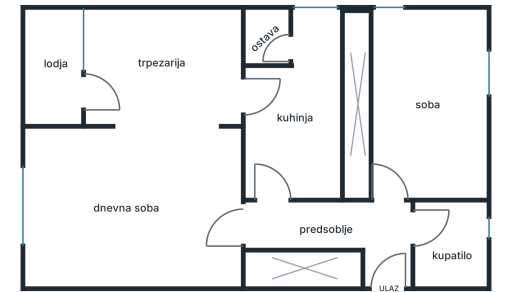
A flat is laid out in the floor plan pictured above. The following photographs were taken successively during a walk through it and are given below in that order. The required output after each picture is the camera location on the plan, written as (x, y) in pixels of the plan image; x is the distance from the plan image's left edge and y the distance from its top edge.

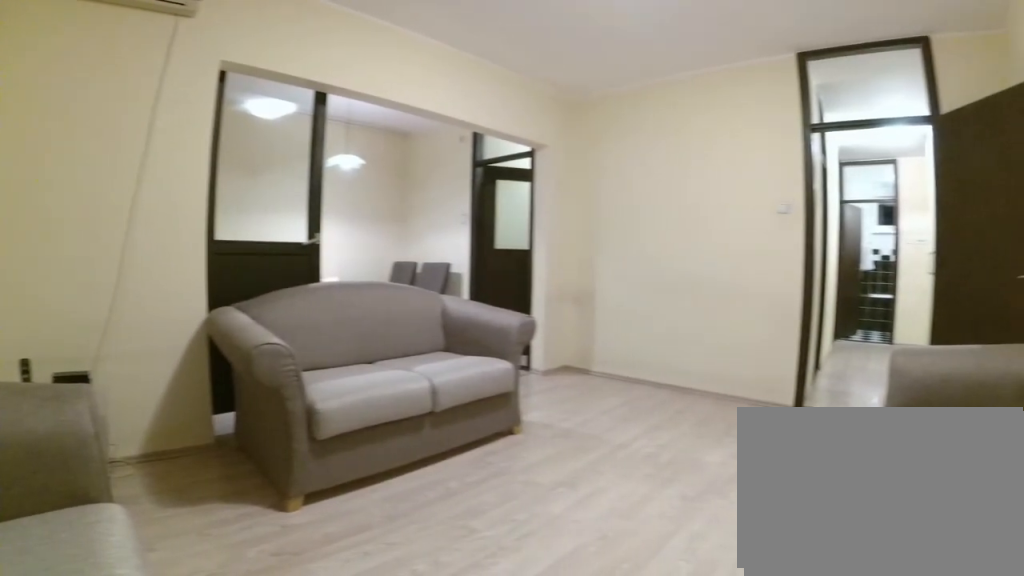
(36, 260)
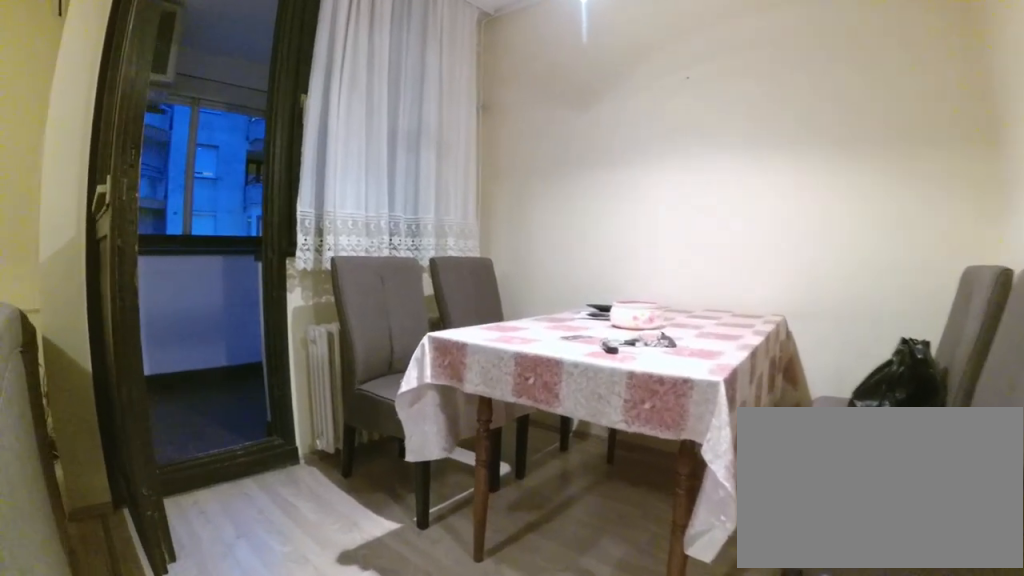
(160, 141)
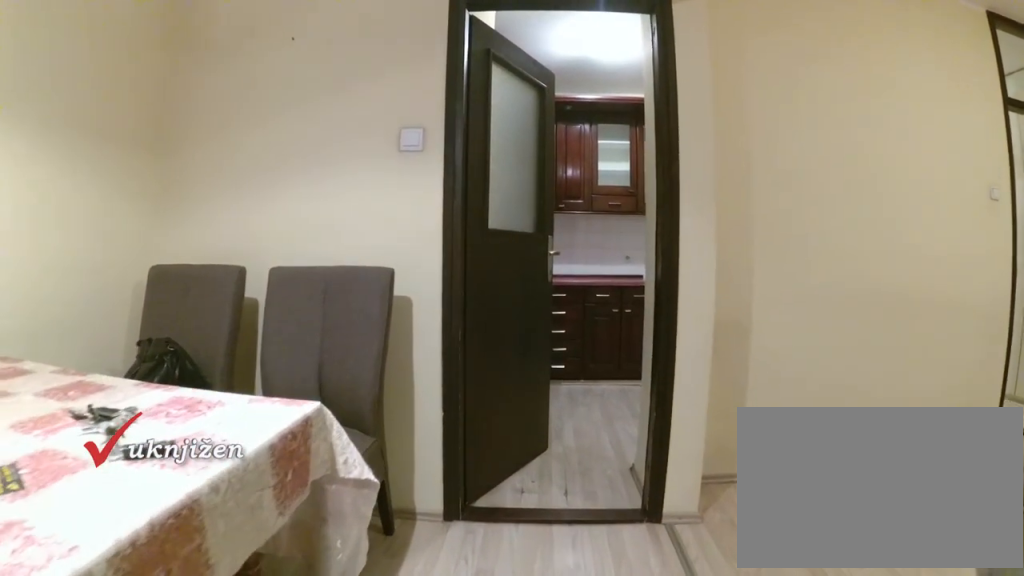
(148, 94)
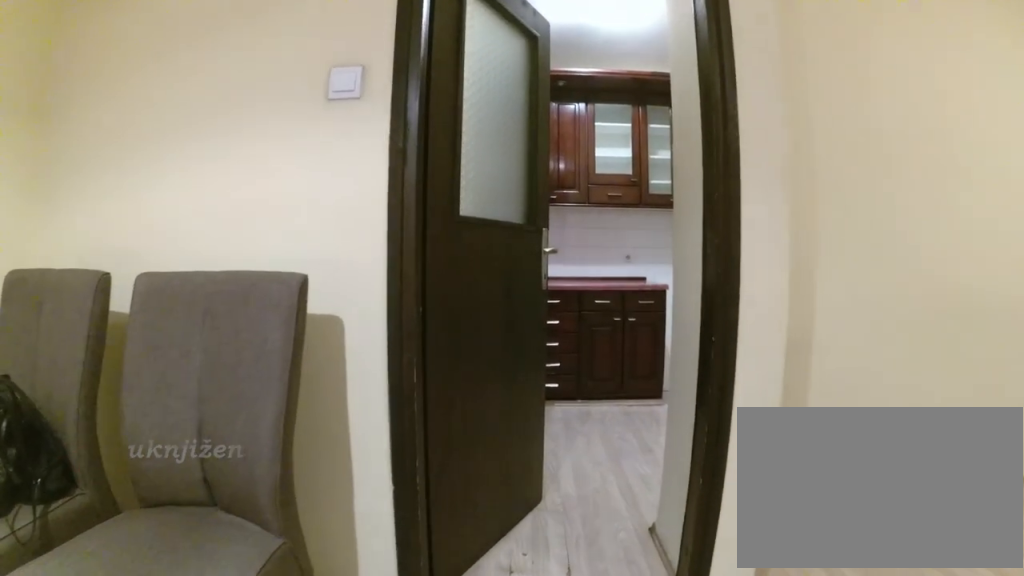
(174, 94)
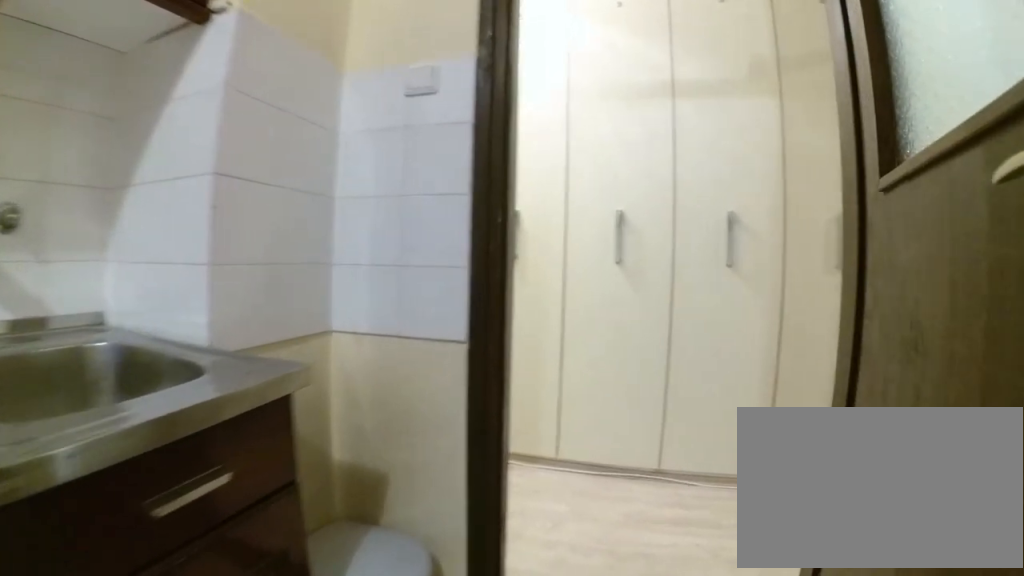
(294, 144)
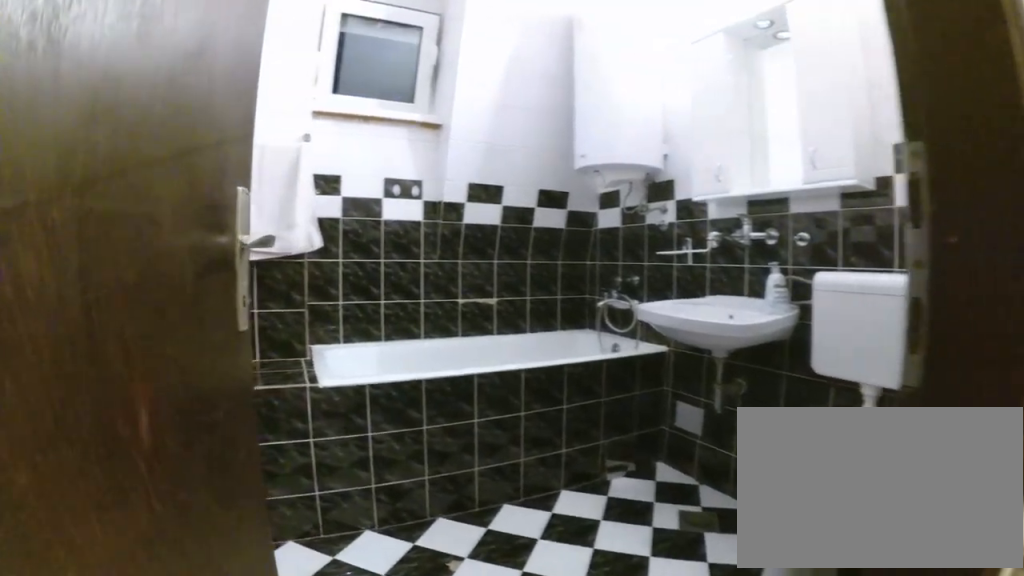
(396, 211)
